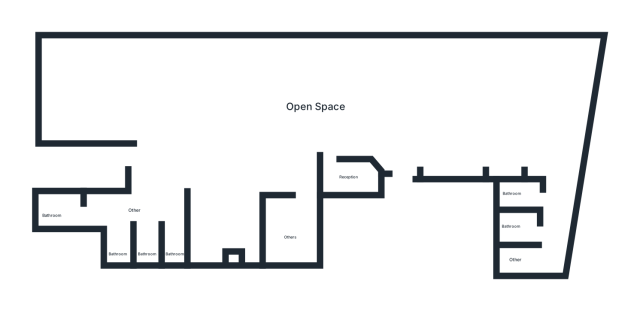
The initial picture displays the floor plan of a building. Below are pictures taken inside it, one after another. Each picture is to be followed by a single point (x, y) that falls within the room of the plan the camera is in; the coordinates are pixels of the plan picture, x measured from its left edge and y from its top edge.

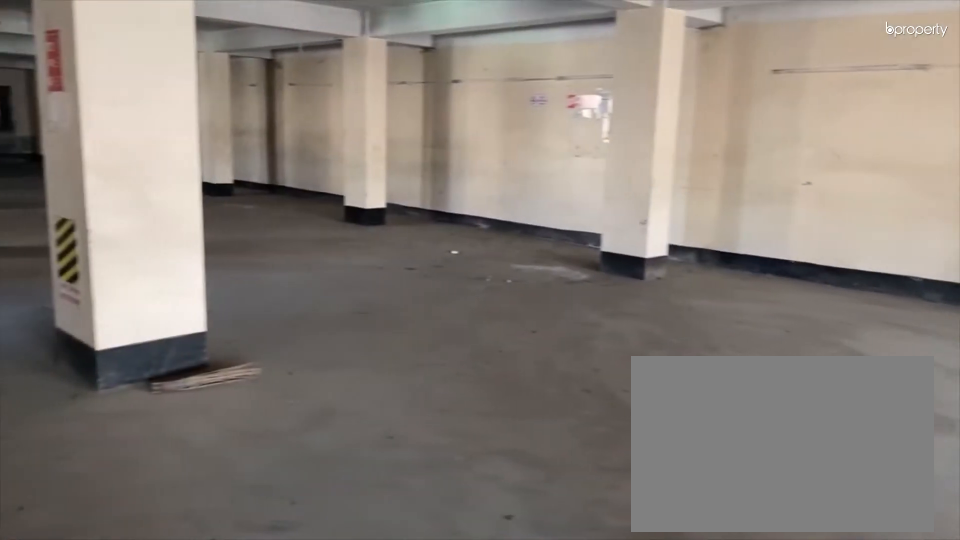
(479, 122)
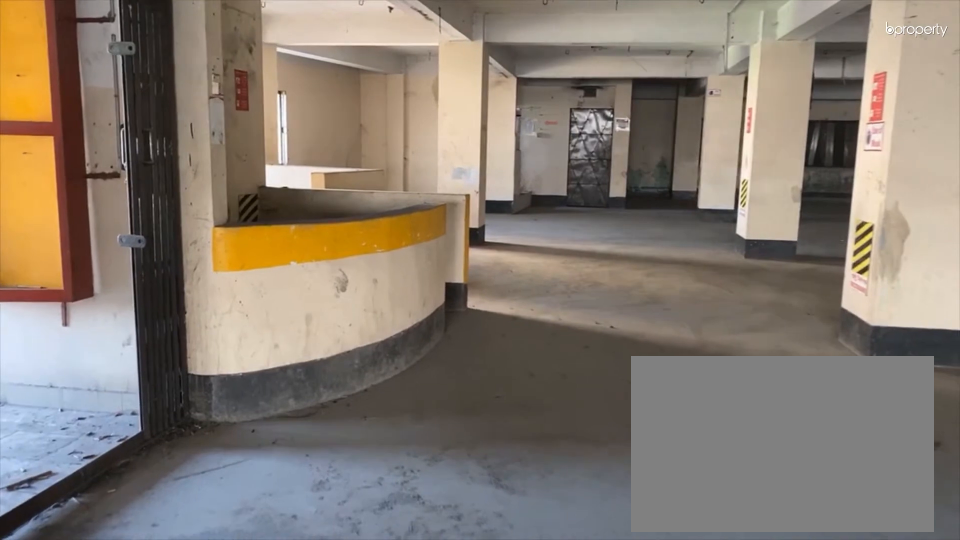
(396, 128)
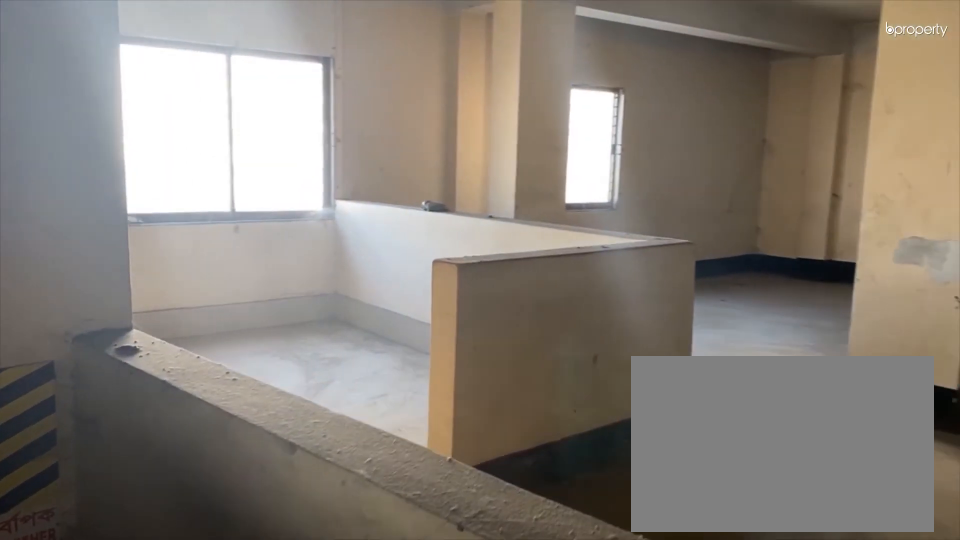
(279, 149)
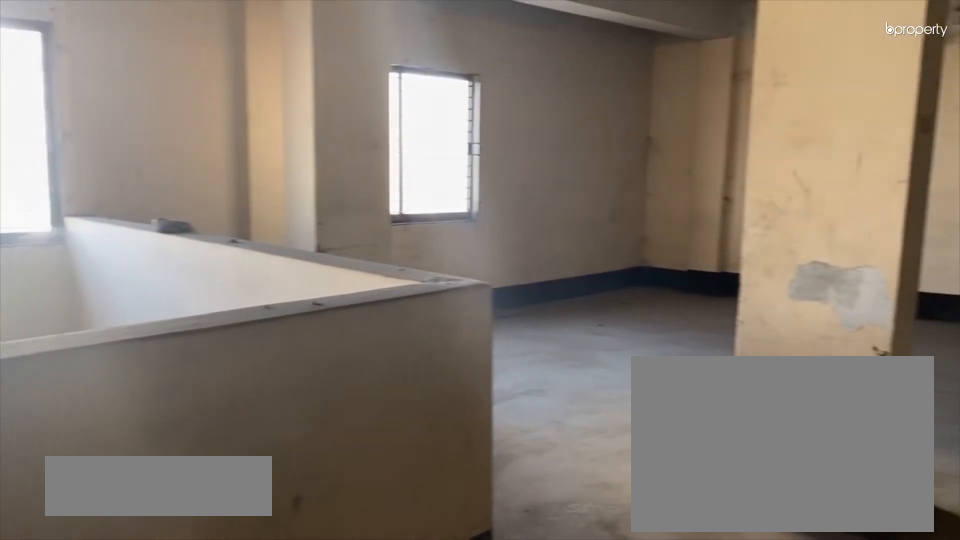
(279, 149)
